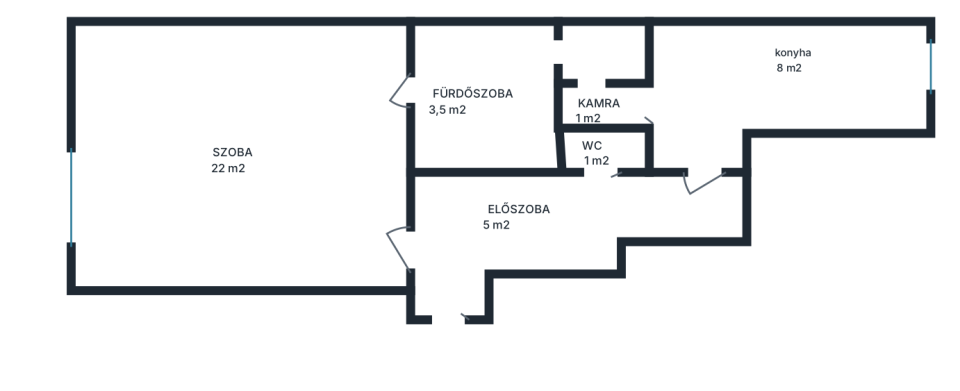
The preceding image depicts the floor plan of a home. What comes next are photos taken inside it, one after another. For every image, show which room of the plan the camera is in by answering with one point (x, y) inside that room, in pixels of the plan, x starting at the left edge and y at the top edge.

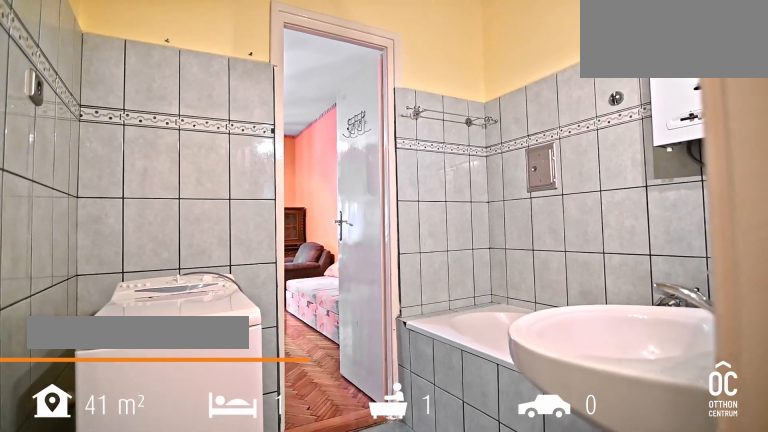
(481, 104)
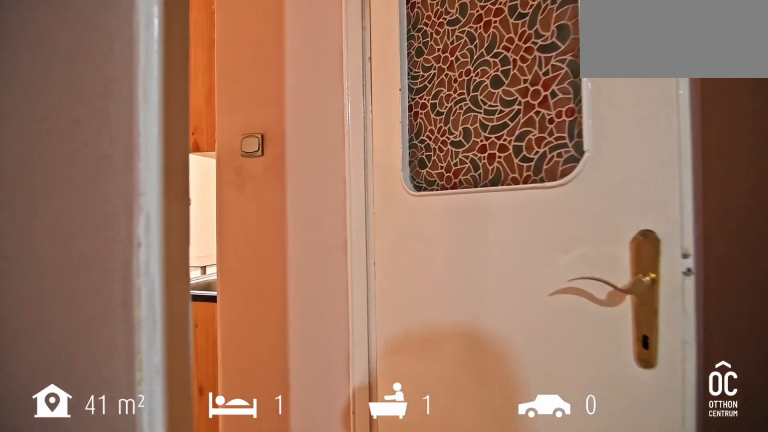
(659, 198)
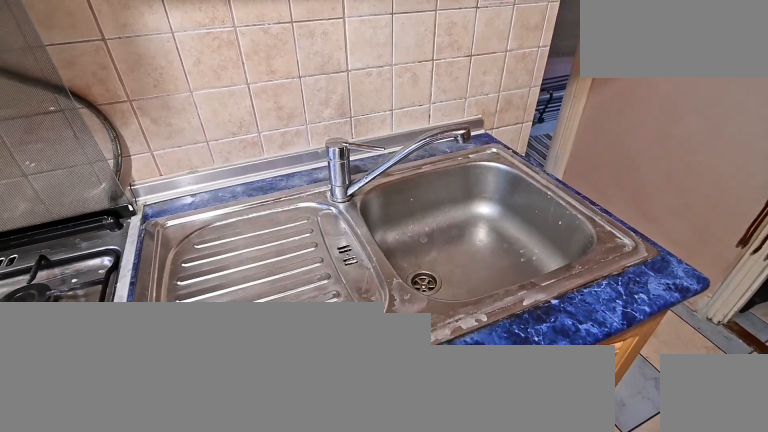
(809, 71)
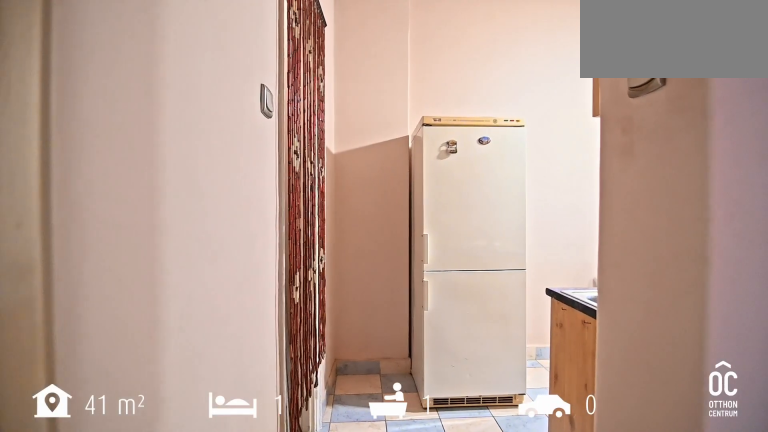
(809, 71)
